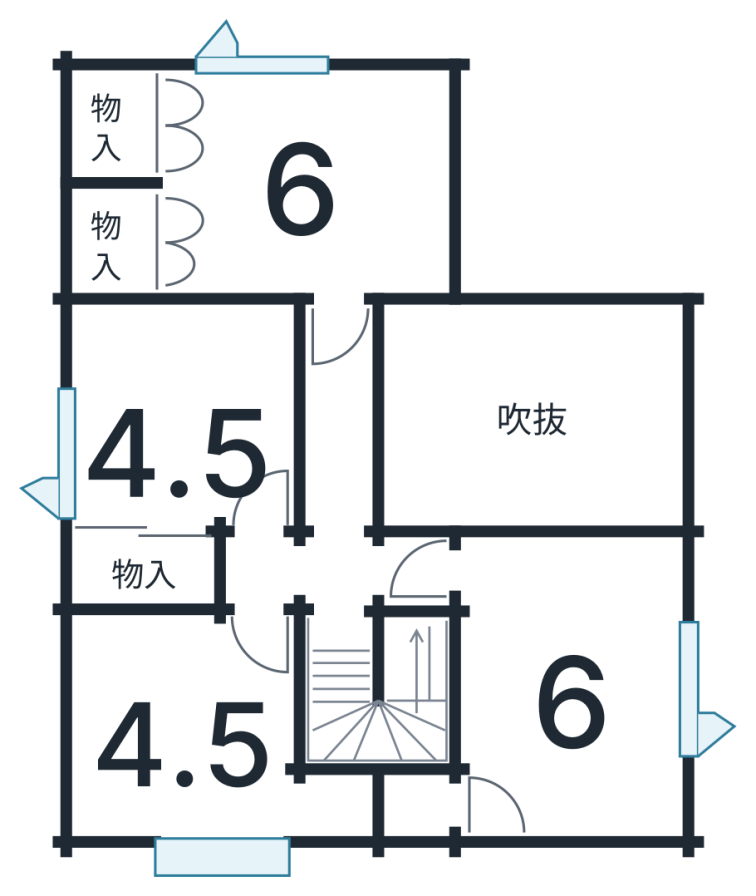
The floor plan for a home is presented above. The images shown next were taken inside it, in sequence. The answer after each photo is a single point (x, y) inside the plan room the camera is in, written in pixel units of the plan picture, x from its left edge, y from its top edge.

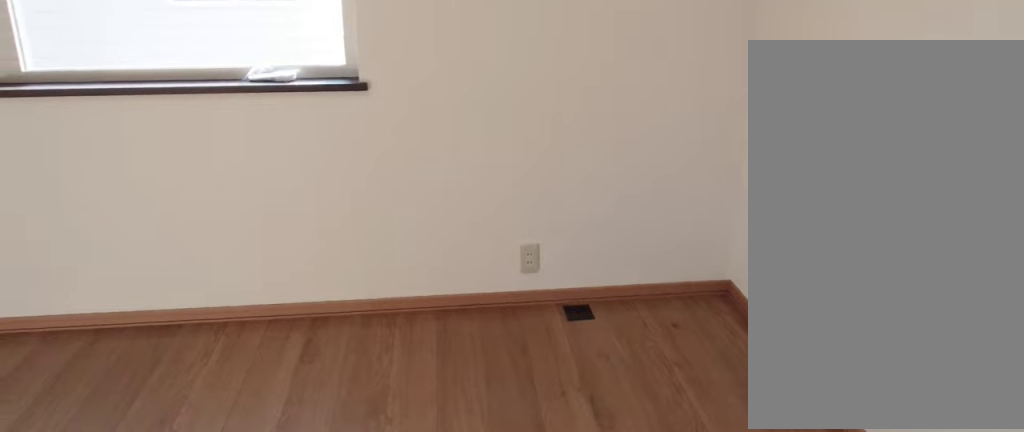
(295, 193)
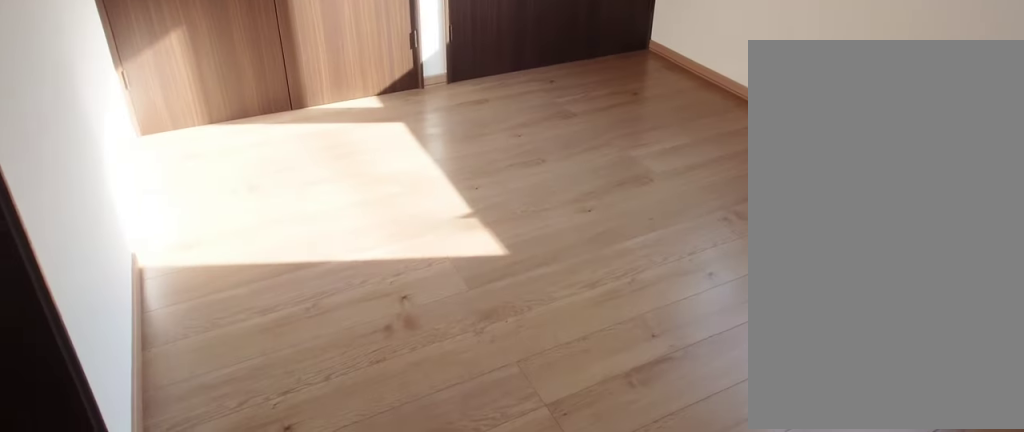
(295, 193)
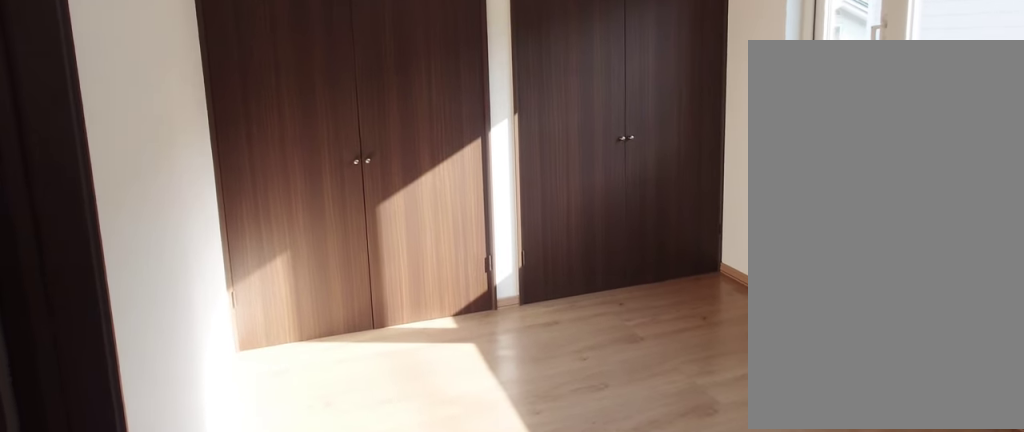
(295, 193)
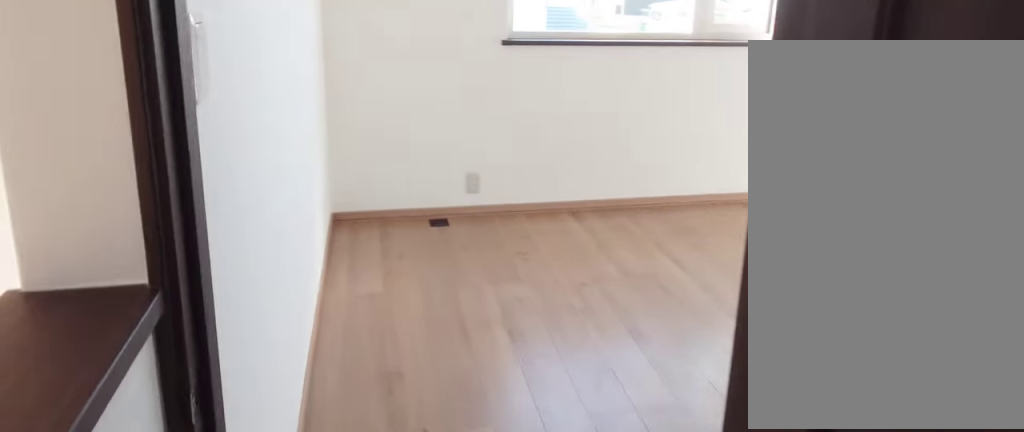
(585, 686)
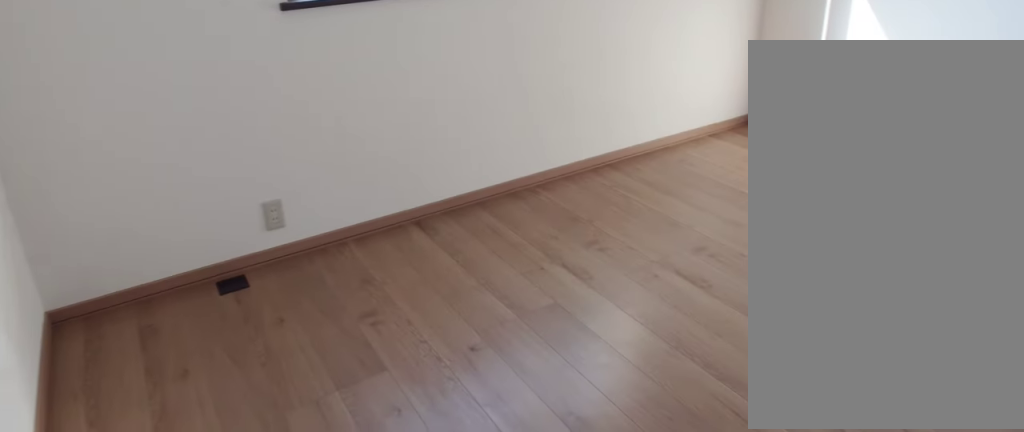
(585, 686)
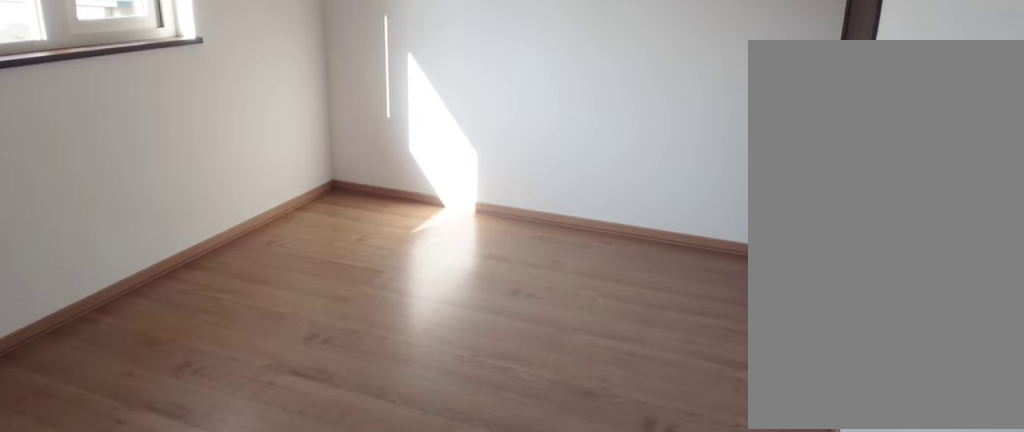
(585, 686)
